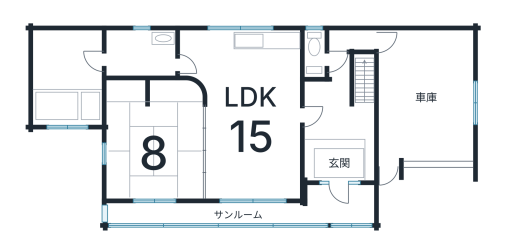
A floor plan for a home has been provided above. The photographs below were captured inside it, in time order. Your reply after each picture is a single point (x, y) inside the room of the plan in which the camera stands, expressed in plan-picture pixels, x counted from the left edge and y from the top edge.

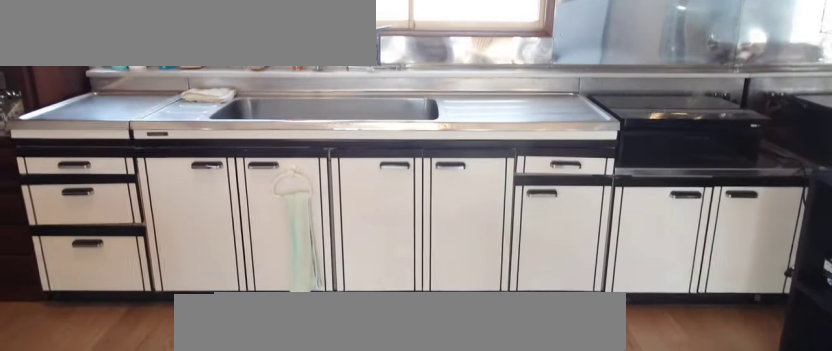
(249, 61)
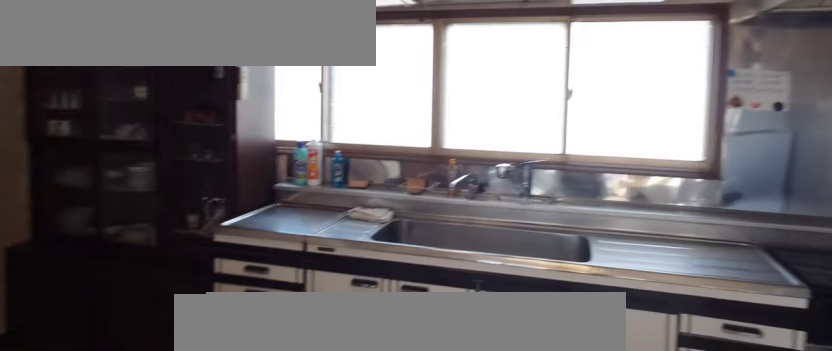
(249, 61)
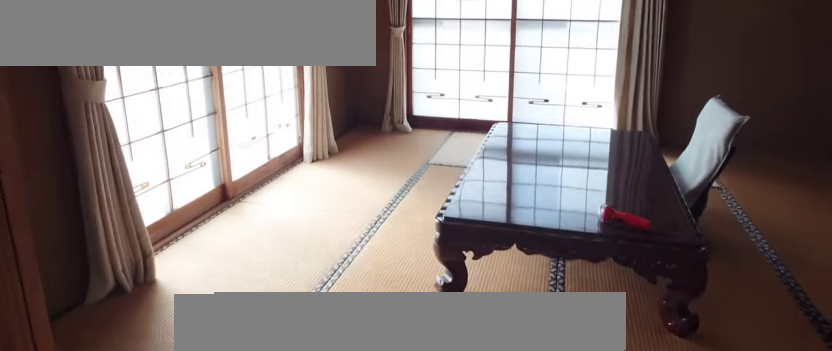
(150, 160)
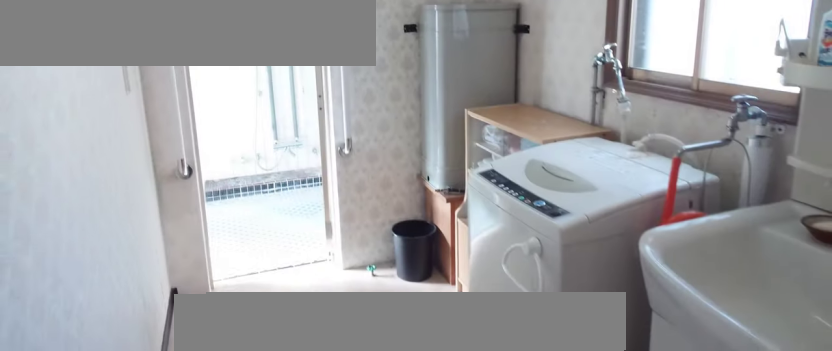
(138, 54)
